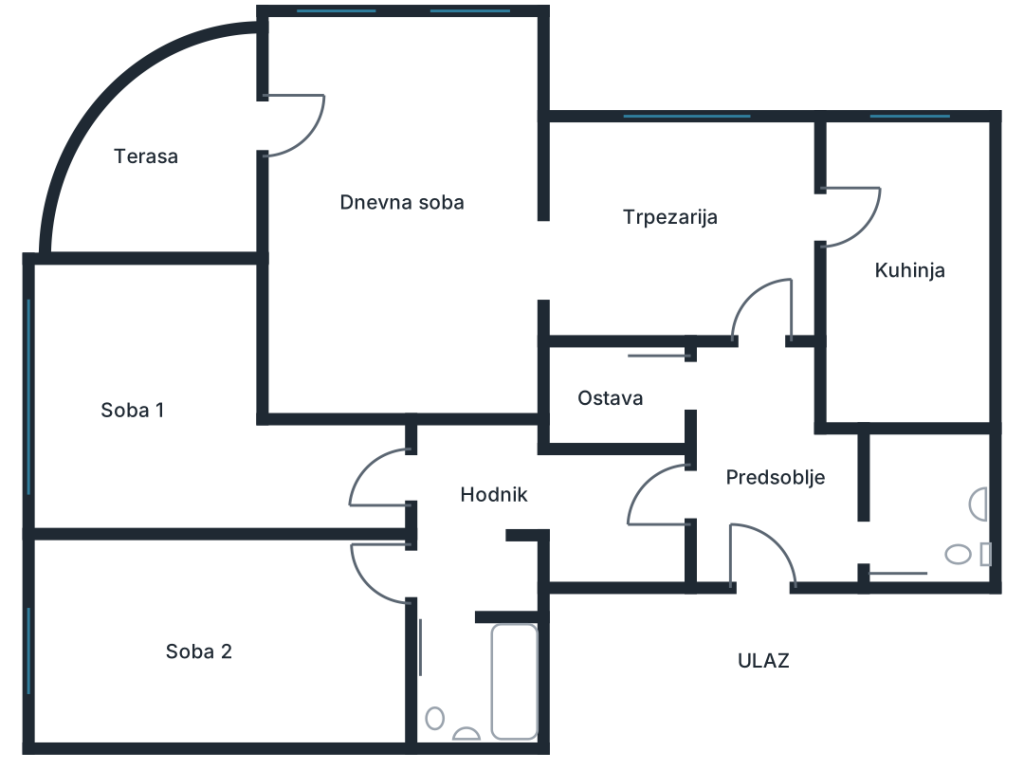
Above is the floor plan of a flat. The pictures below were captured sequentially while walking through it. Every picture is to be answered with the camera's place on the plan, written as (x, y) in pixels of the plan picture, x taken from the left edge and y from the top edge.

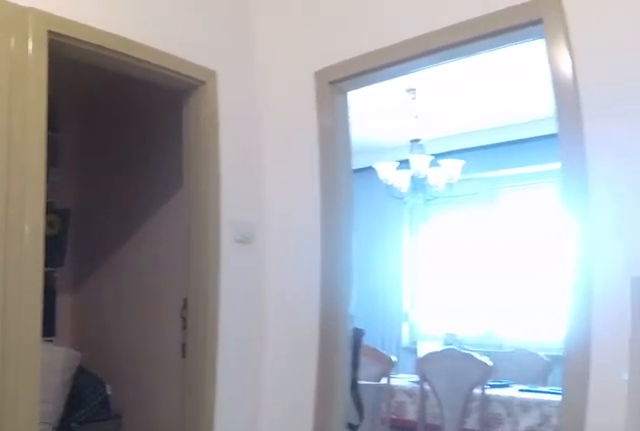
(796, 505)
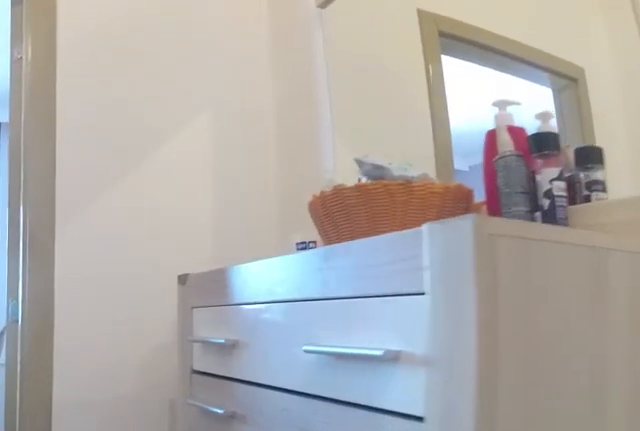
(764, 471)
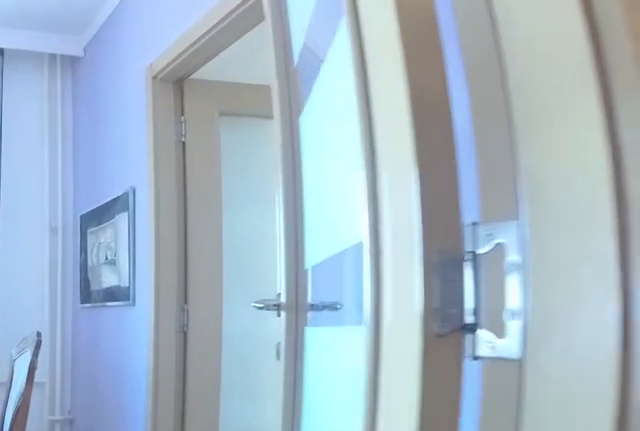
(764, 402)
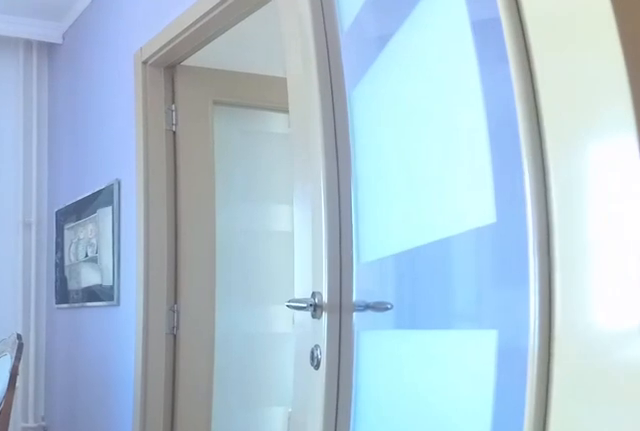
(764, 386)
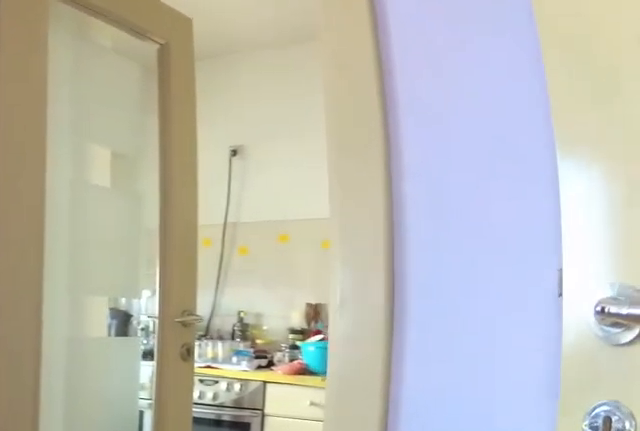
(761, 316)
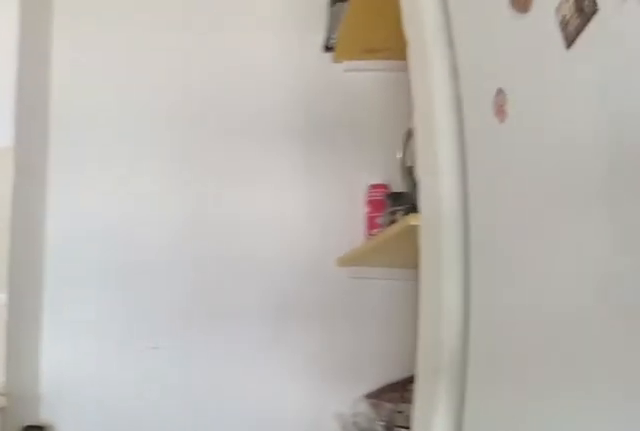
(894, 246)
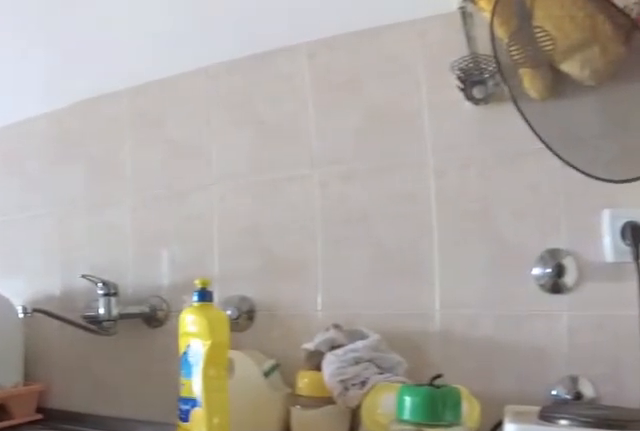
(877, 423)
